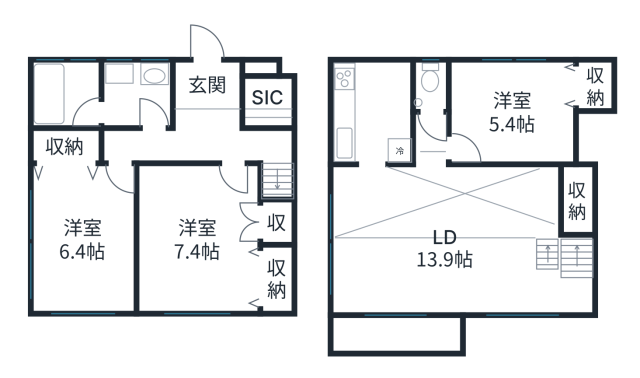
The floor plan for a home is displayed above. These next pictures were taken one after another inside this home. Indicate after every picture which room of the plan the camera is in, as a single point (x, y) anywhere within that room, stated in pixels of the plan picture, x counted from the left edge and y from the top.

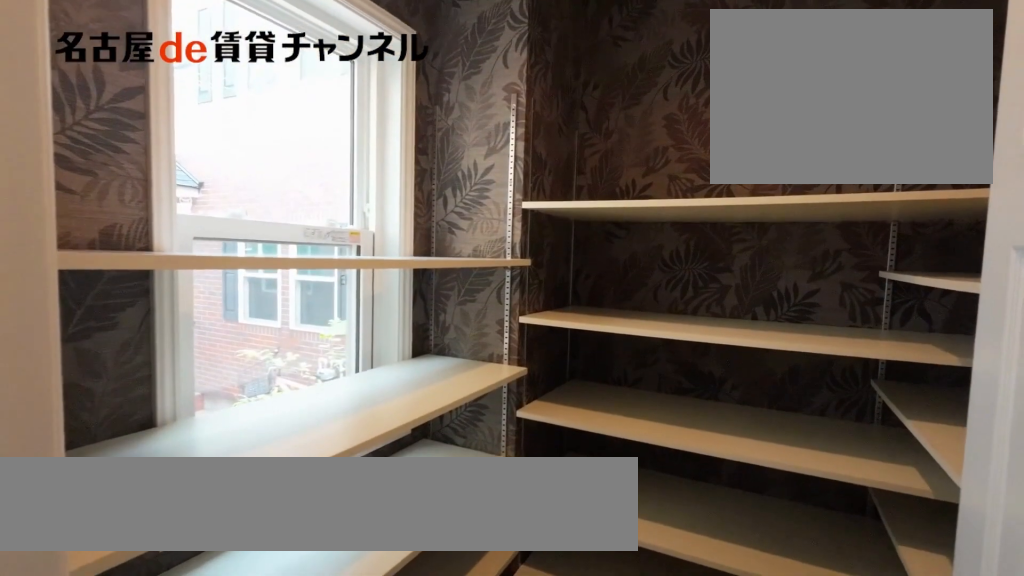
(268, 102)
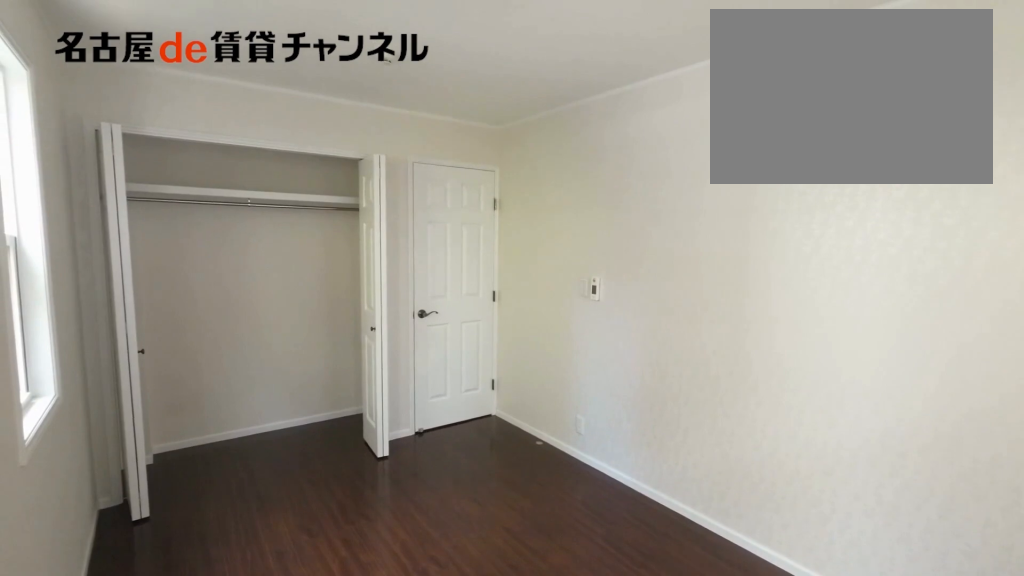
(84, 227)
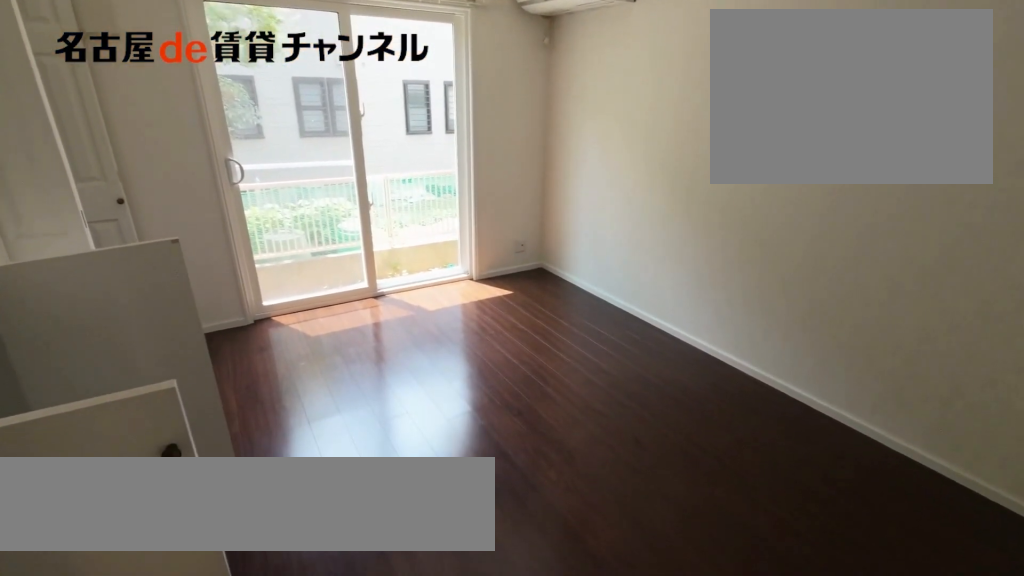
(210, 243)
